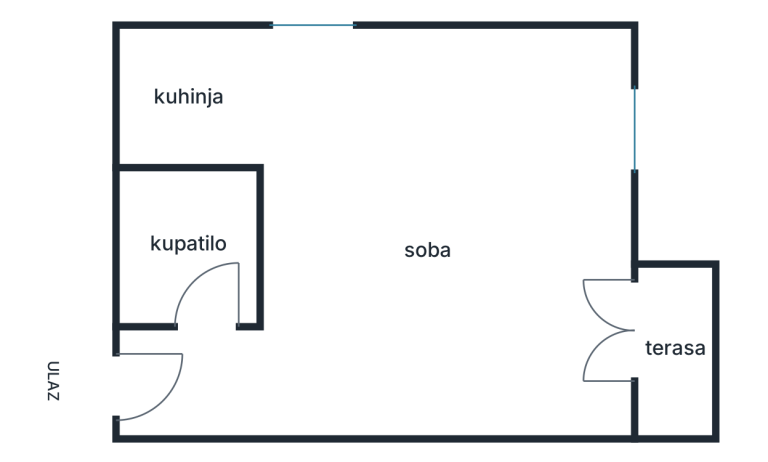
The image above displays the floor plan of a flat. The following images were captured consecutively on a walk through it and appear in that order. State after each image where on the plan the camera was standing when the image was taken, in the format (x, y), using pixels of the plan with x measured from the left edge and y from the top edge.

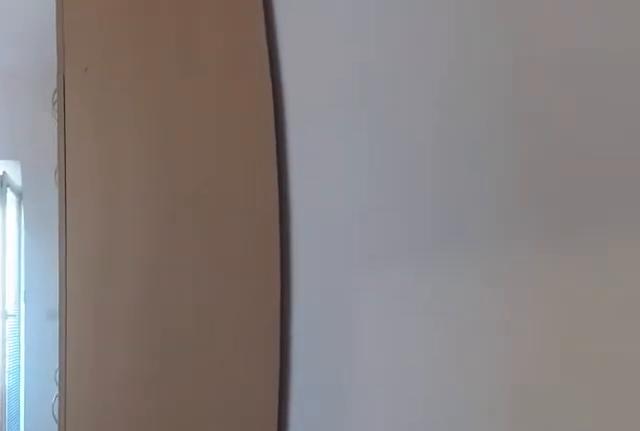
(186, 379)
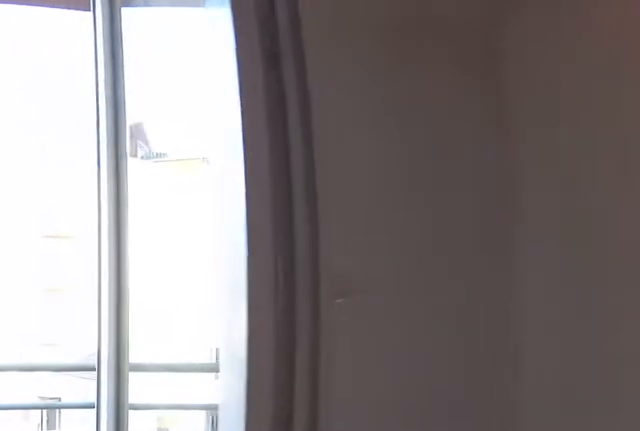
(494, 362)
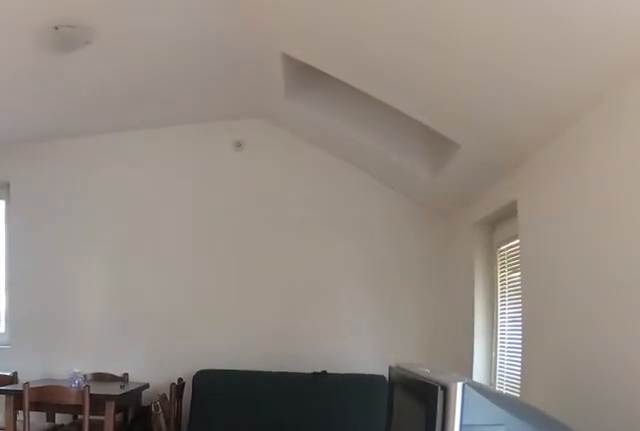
(591, 372)
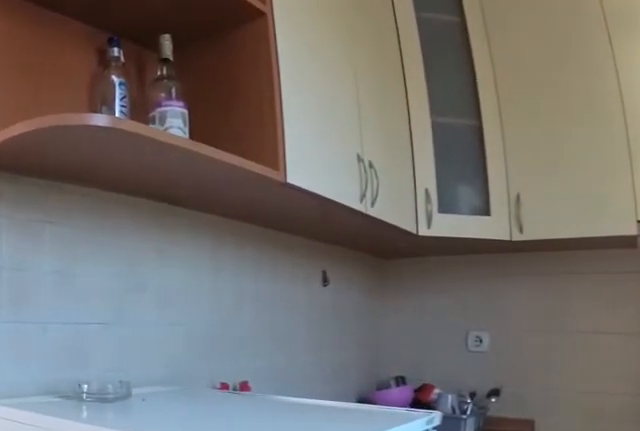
(225, 55)
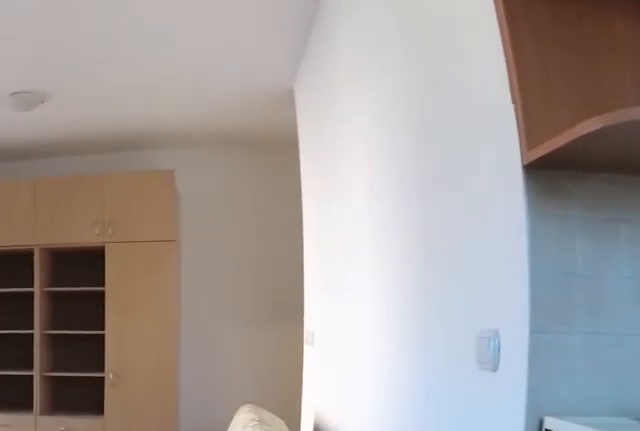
(234, 32)
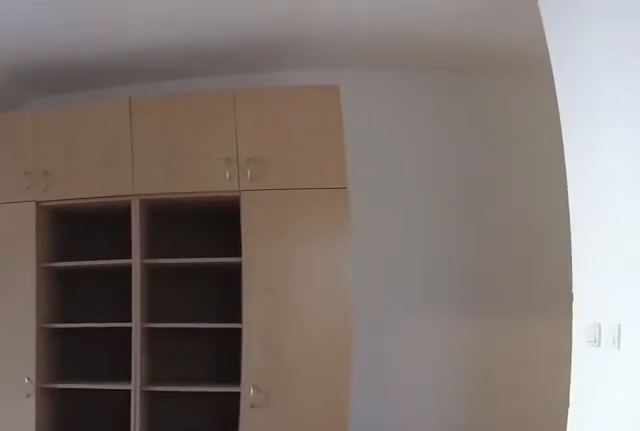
(383, 195)
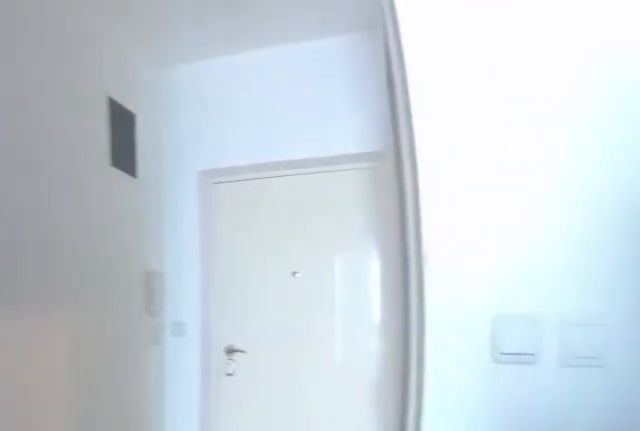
(307, 353)
